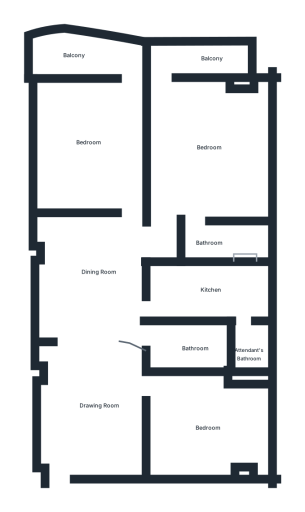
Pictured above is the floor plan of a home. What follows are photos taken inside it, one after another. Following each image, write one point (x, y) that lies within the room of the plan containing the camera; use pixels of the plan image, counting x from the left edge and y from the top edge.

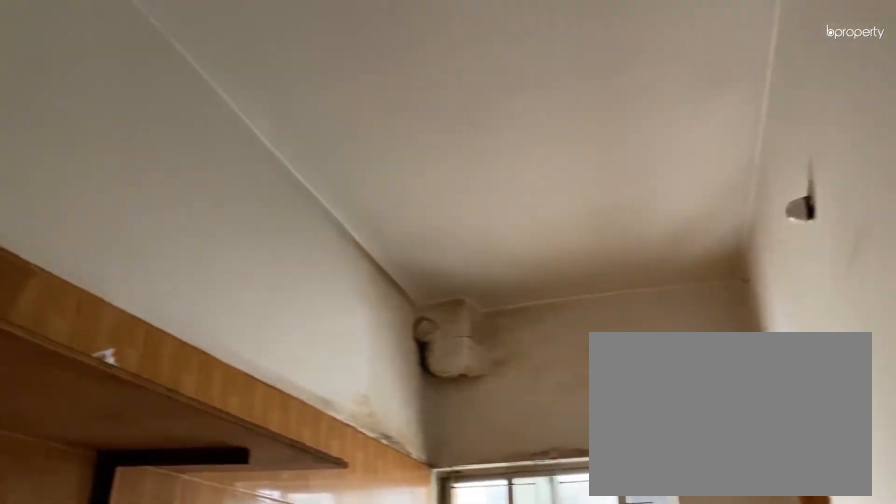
(209, 285)
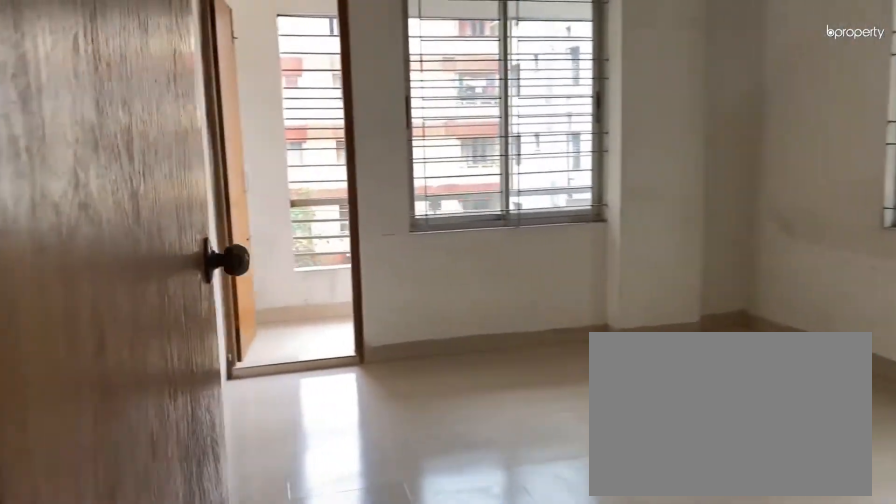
(202, 152)
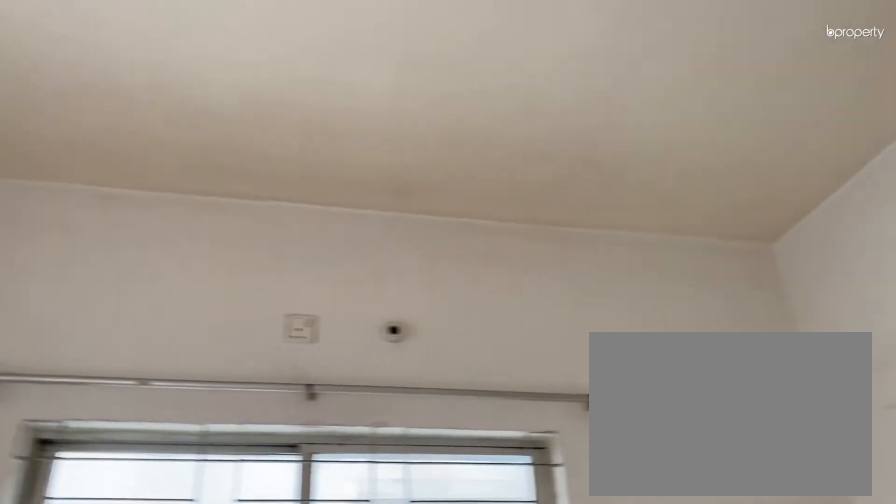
(202, 152)
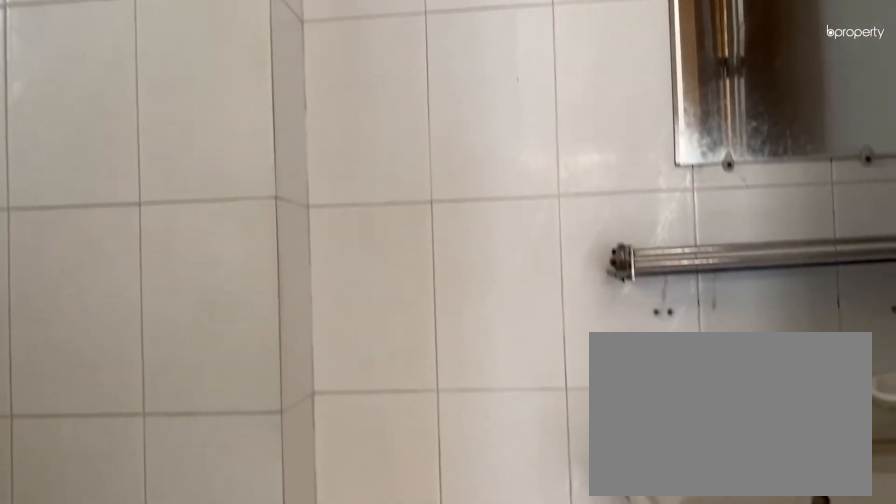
(219, 243)
